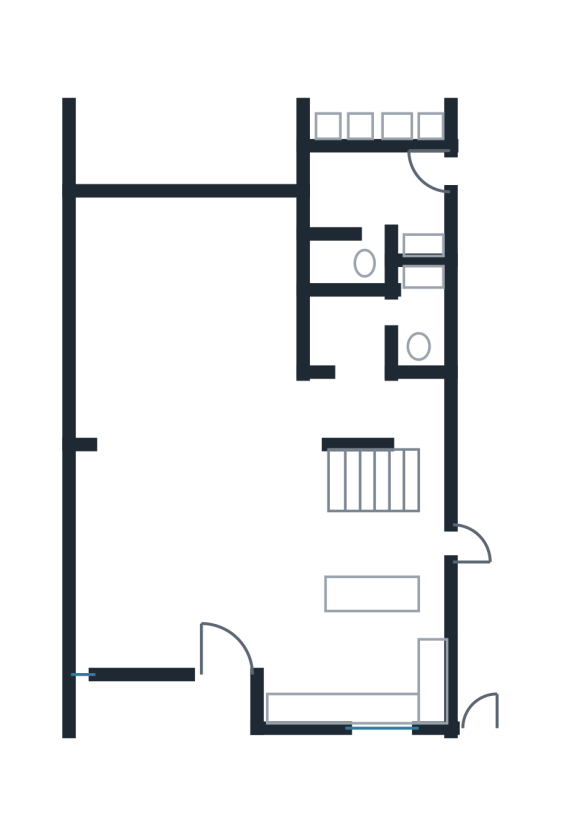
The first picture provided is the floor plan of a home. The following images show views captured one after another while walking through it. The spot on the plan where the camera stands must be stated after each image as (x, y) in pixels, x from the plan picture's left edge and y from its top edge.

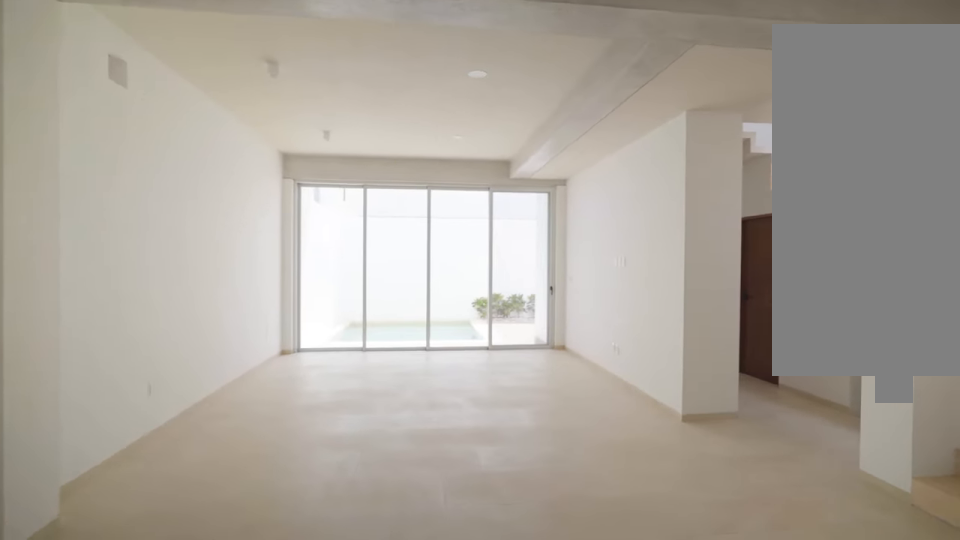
(205, 653)
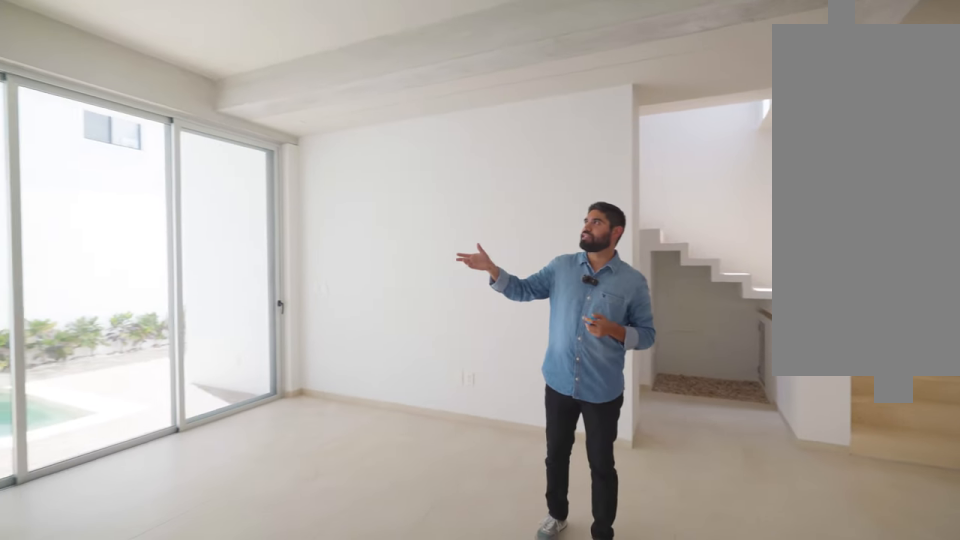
(154, 447)
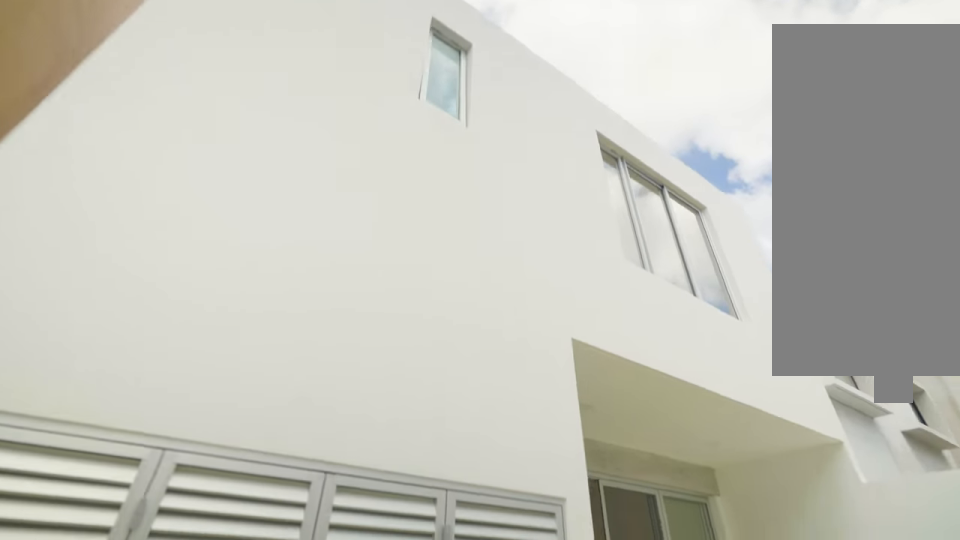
(432, 62)
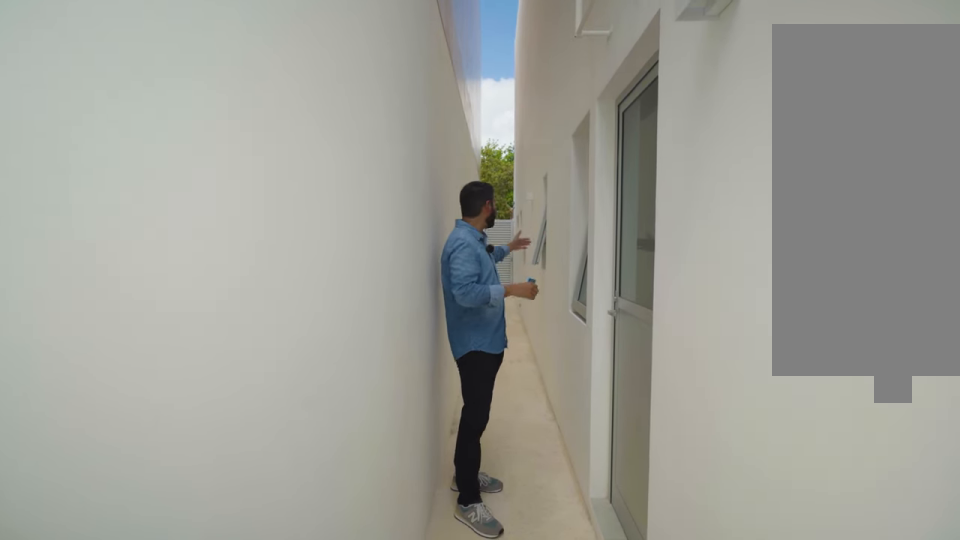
(472, 164)
